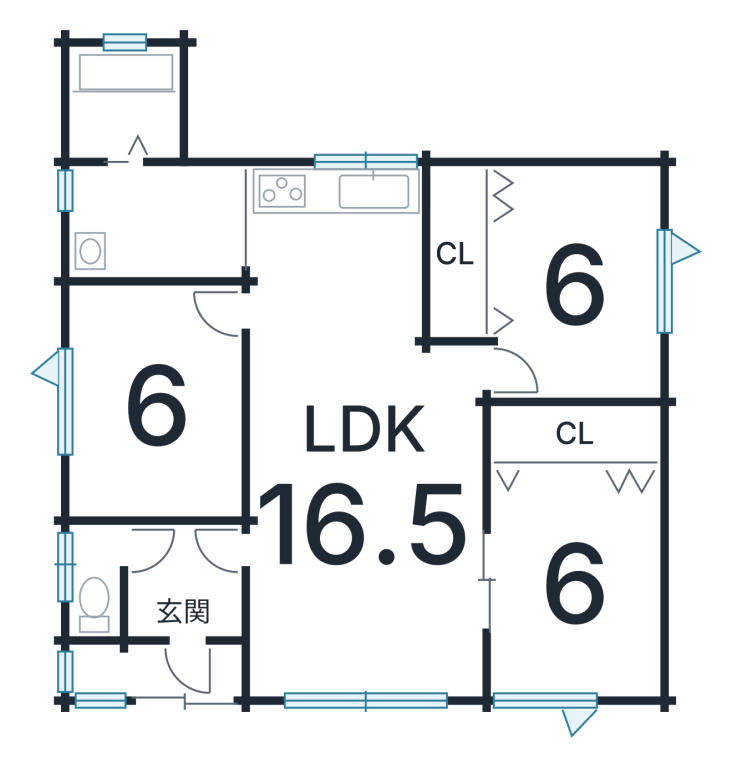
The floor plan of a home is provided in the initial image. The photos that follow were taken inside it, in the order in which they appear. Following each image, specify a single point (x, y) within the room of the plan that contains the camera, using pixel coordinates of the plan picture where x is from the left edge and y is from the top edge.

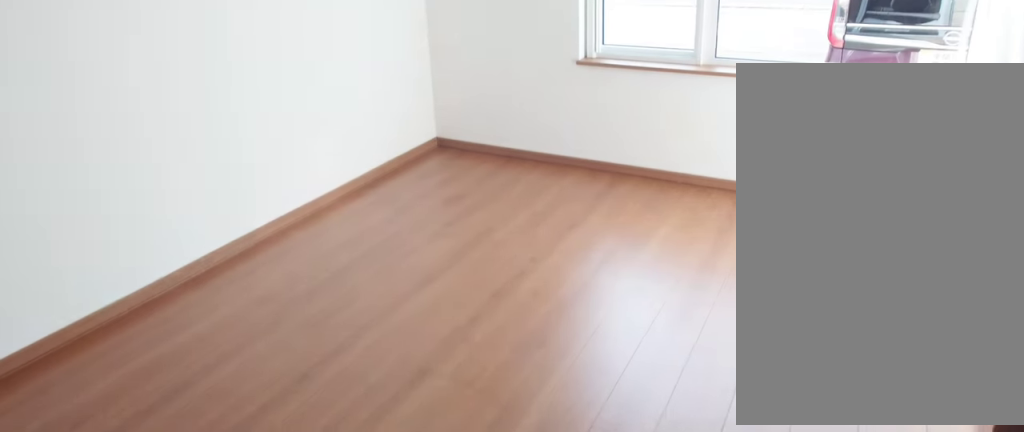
(581, 587)
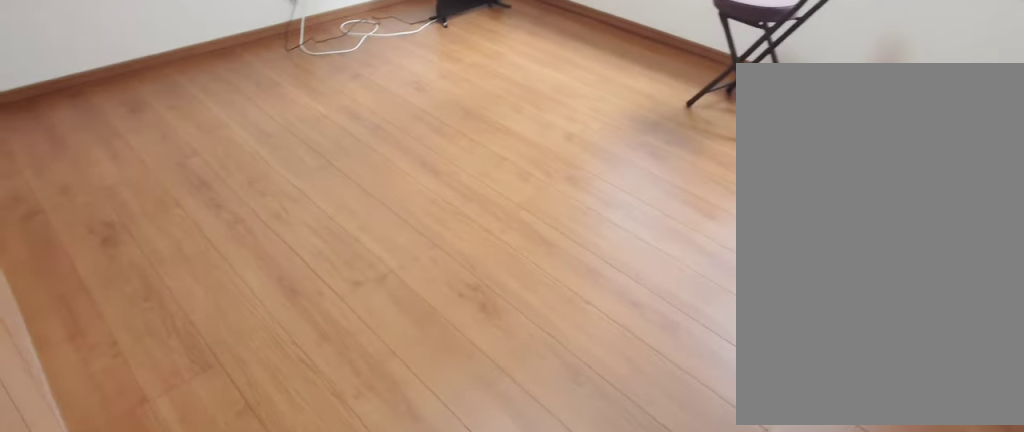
(566, 303)
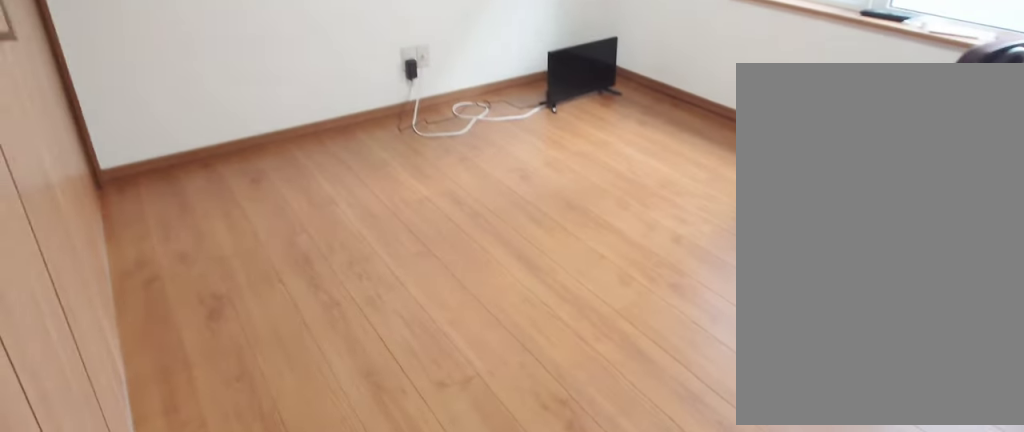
(566, 303)
